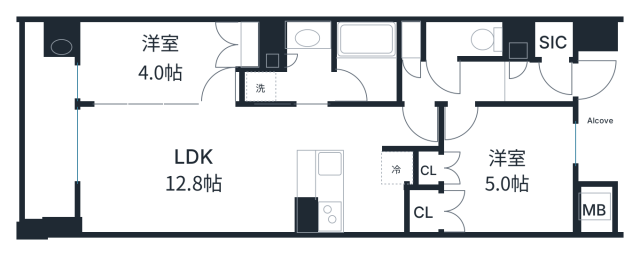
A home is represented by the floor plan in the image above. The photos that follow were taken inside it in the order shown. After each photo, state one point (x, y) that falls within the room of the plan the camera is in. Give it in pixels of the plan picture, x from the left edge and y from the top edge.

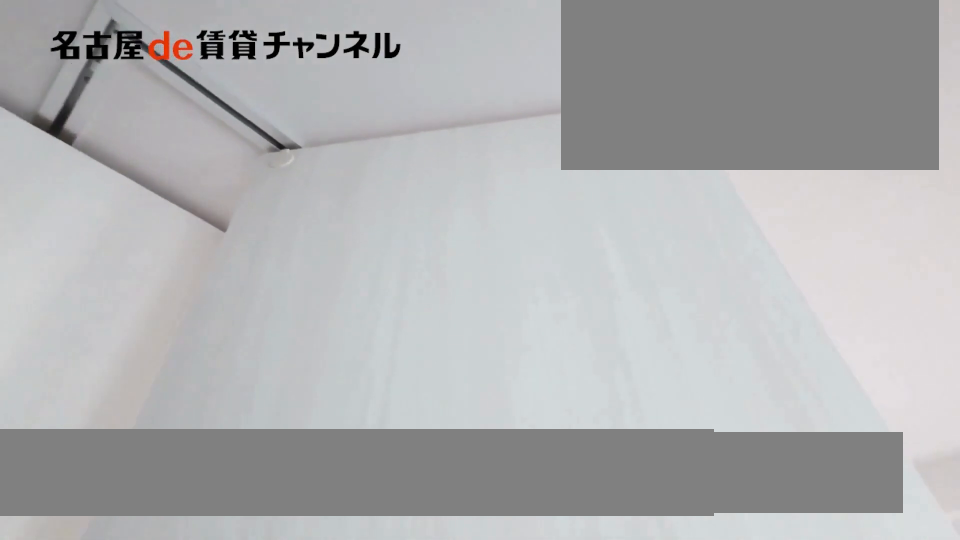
(157, 64)
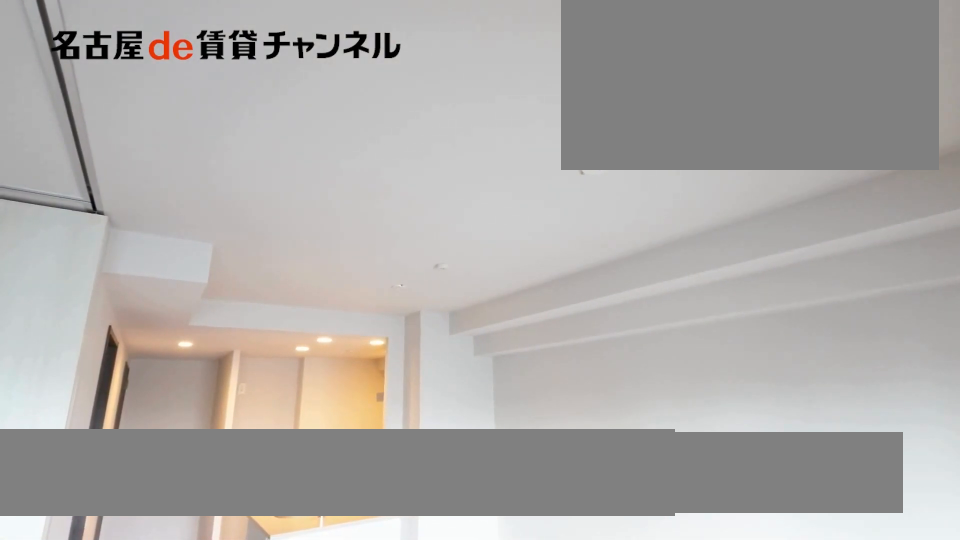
(184, 168)
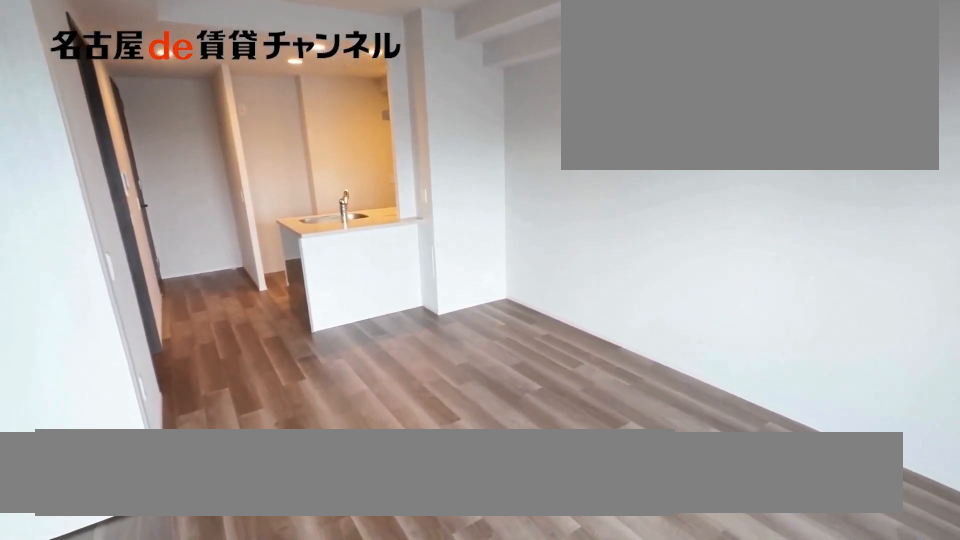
(184, 168)
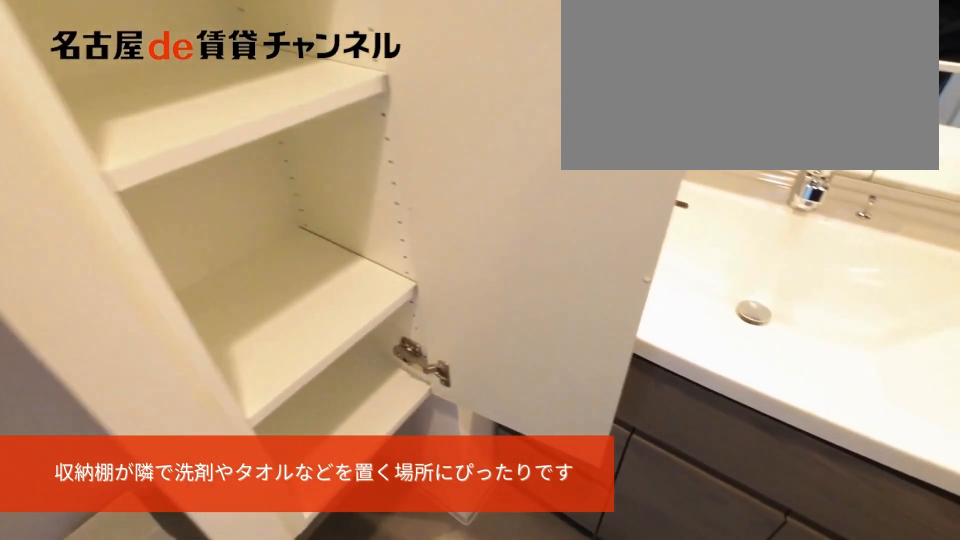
(290, 67)
